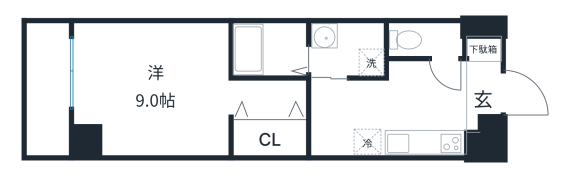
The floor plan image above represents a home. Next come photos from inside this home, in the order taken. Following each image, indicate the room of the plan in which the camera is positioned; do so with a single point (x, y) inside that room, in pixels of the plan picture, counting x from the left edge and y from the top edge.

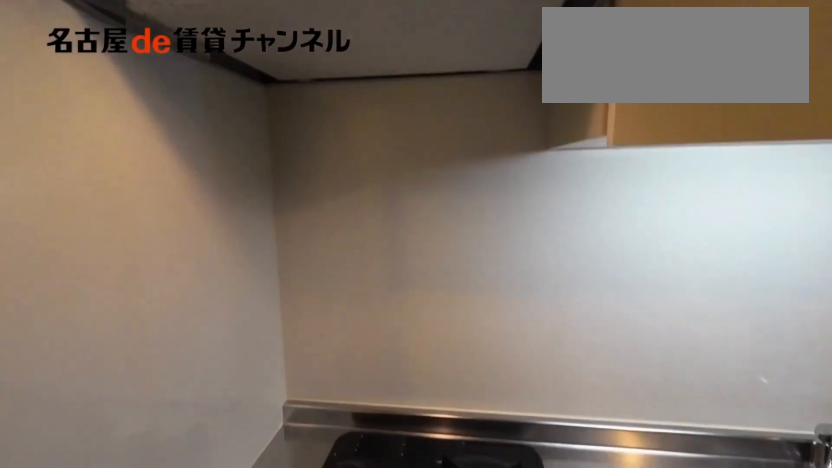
(411, 141)
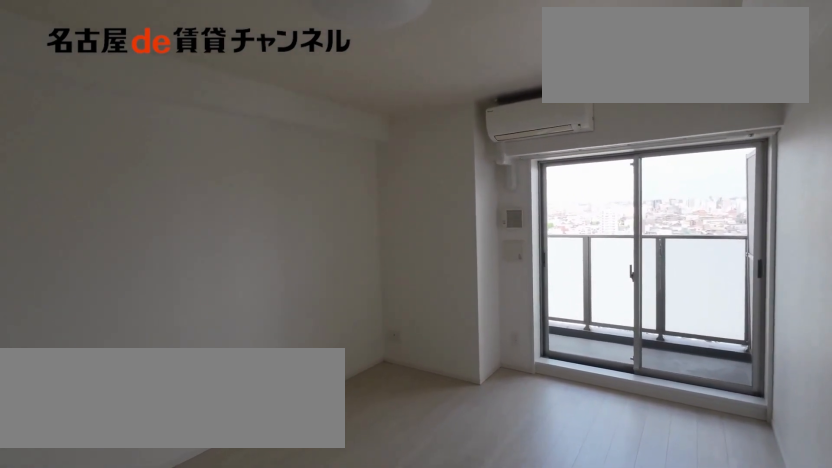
(149, 89)
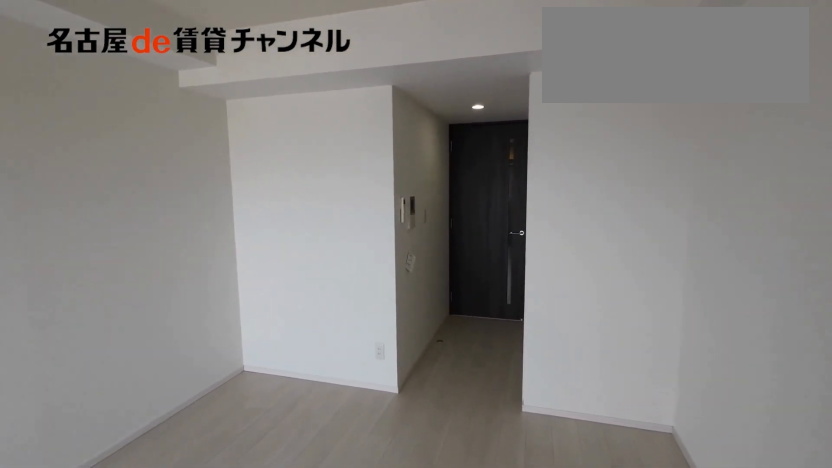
(149, 89)
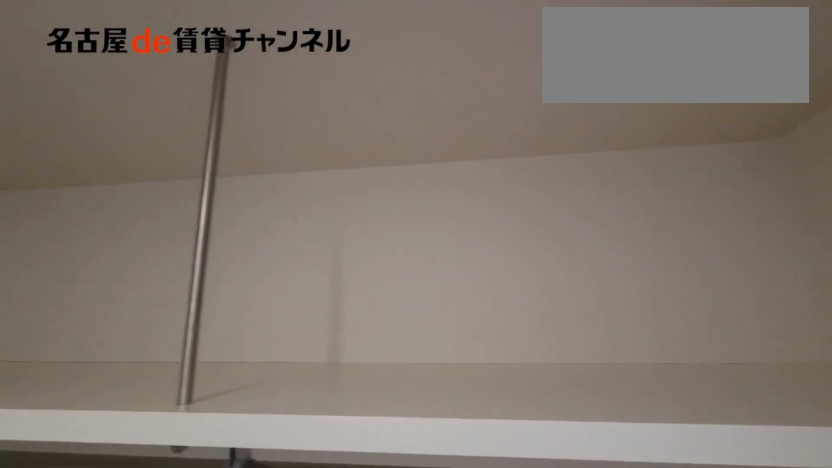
(270, 137)
